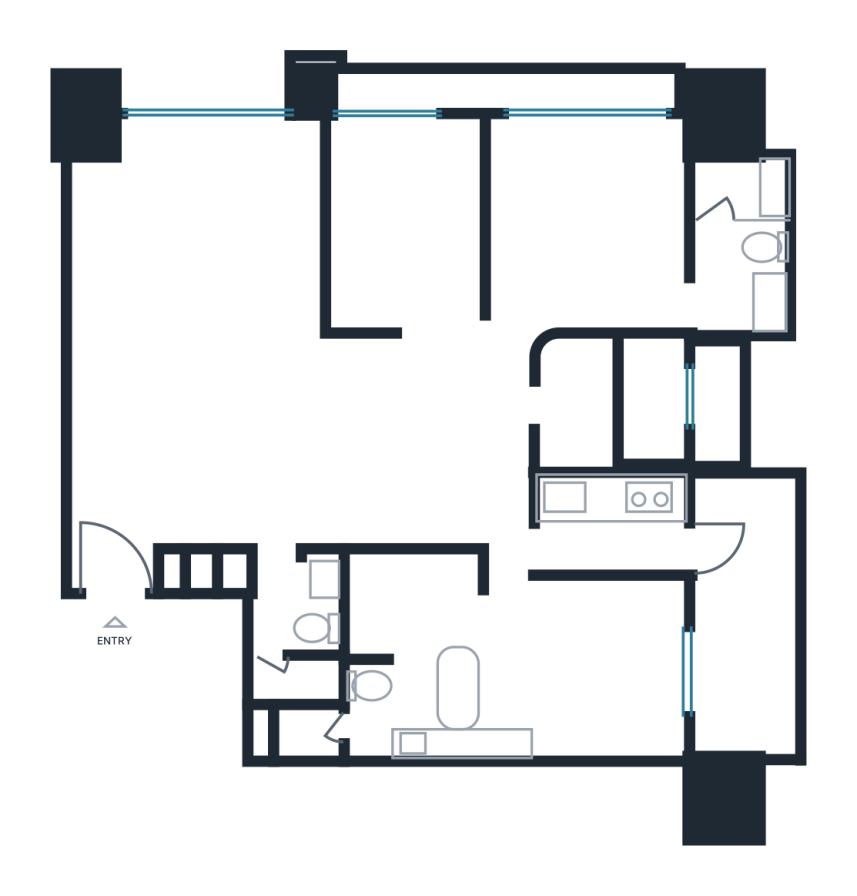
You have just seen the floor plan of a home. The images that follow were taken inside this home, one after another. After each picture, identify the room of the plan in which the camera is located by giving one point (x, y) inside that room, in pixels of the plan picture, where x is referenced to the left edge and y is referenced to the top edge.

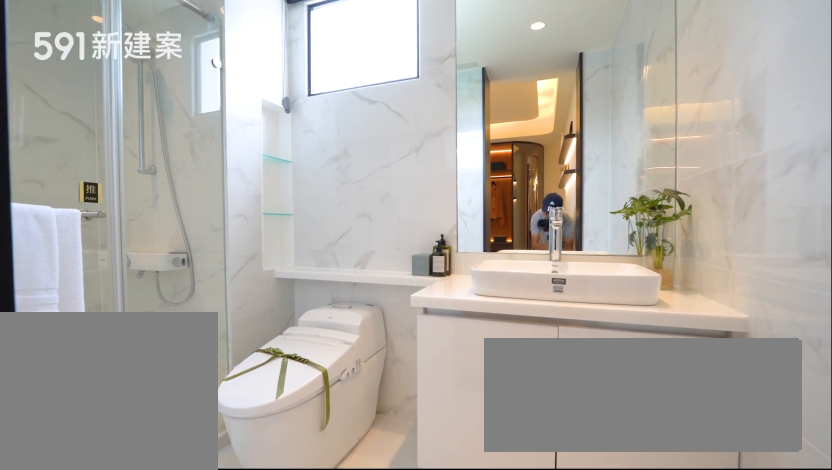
(740, 239)
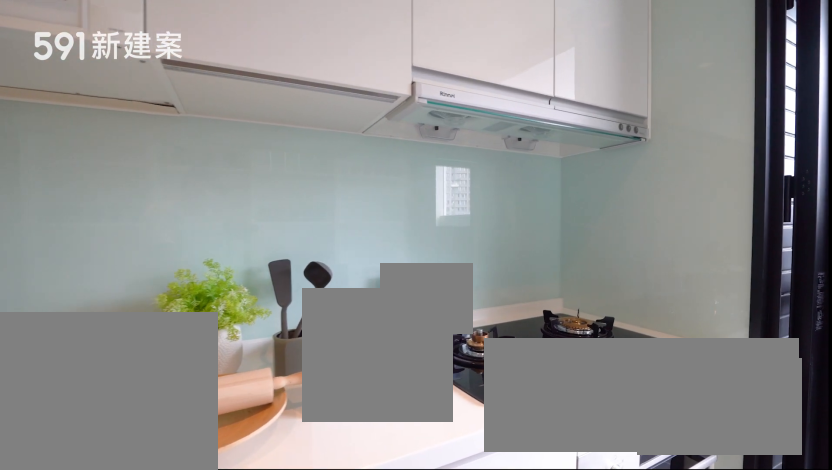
(613, 532)
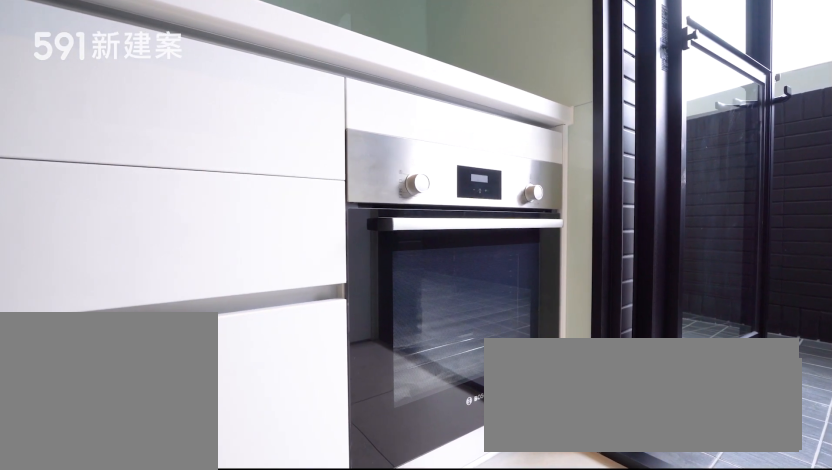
(613, 532)
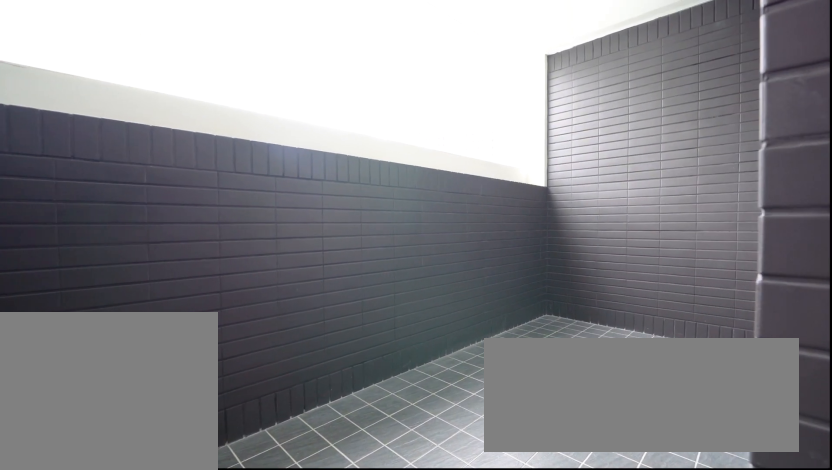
(742, 623)
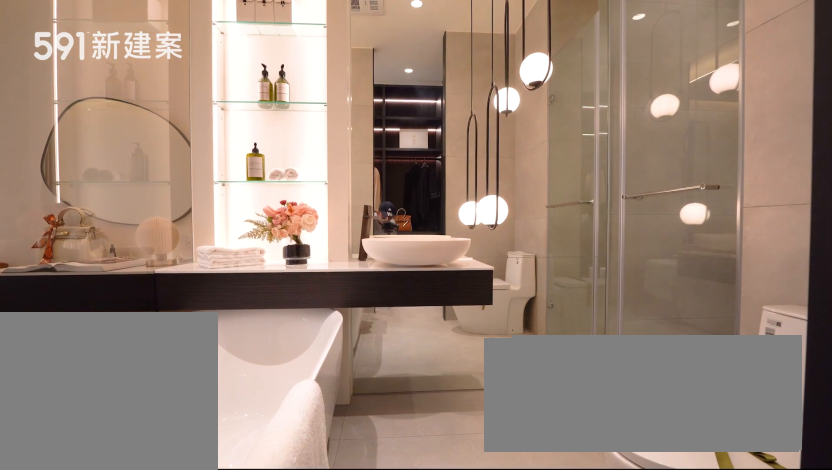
(417, 706)
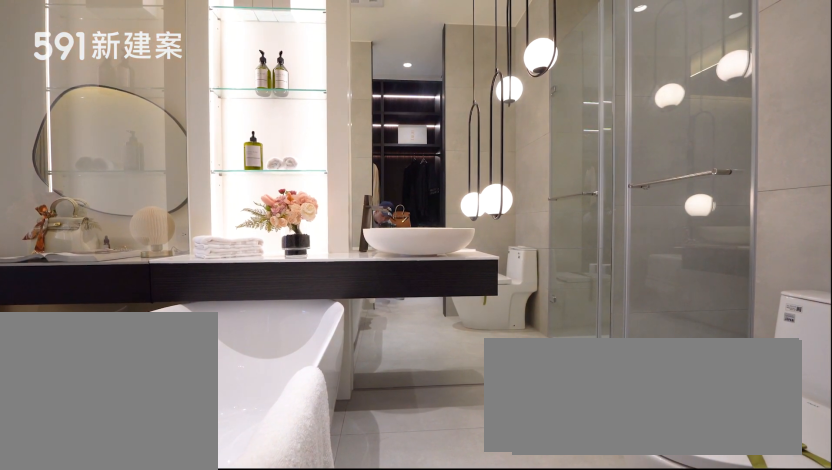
(417, 706)
